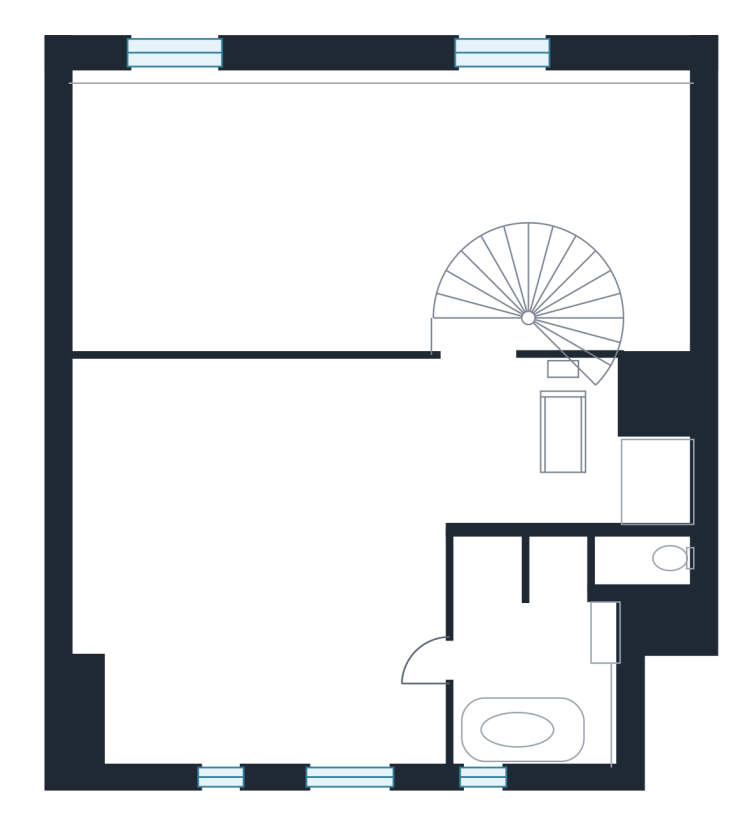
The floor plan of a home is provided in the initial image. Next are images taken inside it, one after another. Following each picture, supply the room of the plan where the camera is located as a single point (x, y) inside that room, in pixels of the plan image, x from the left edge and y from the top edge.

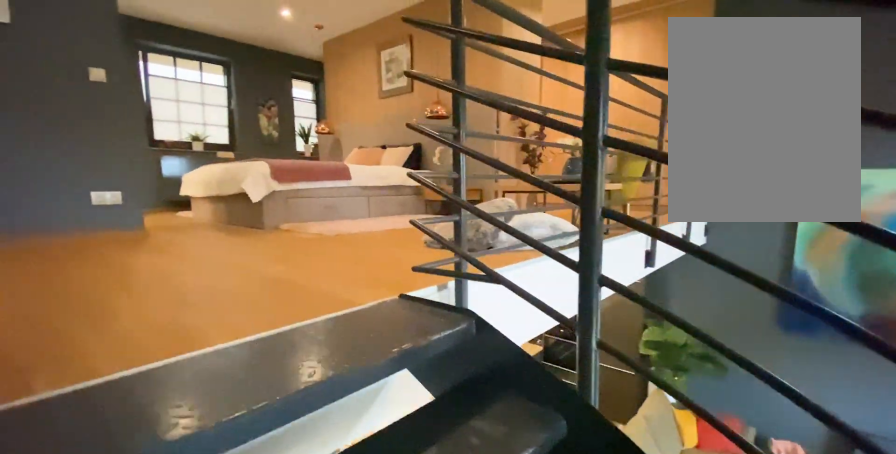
(525, 311)
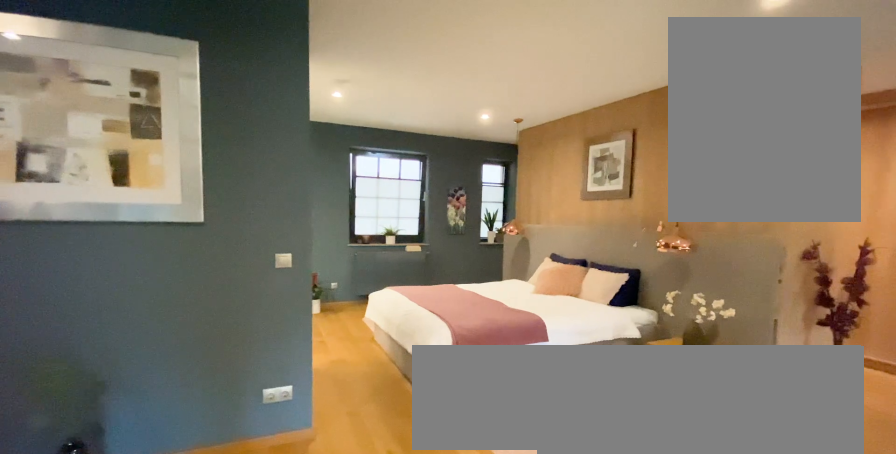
(314, 580)
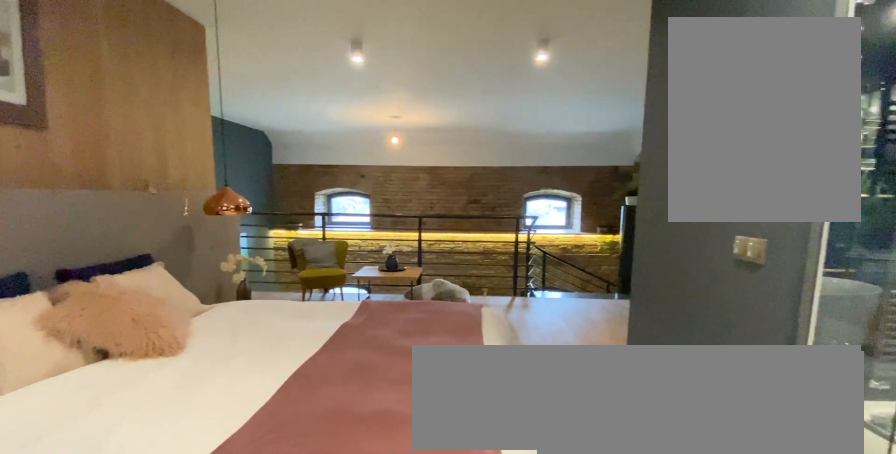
(314, 580)
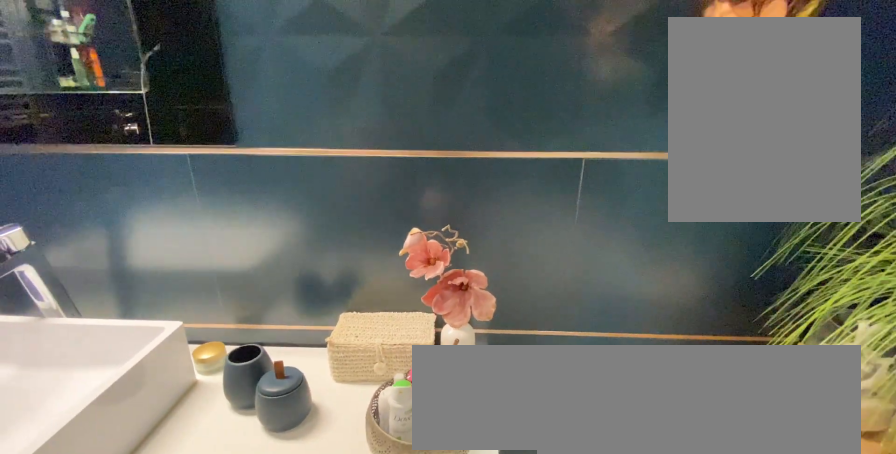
(522, 628)
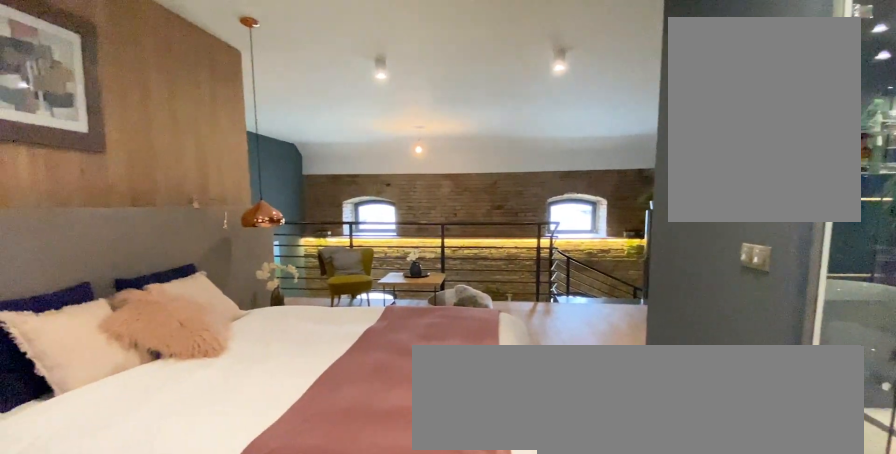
(314, 580)
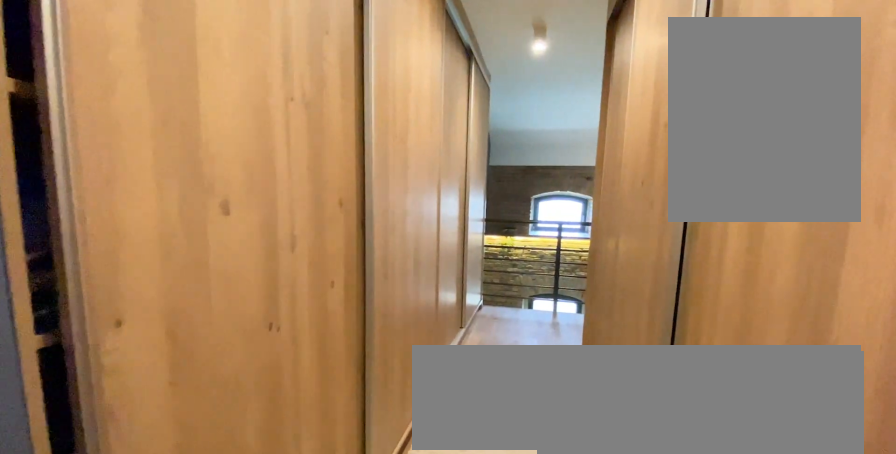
(315, 580)
